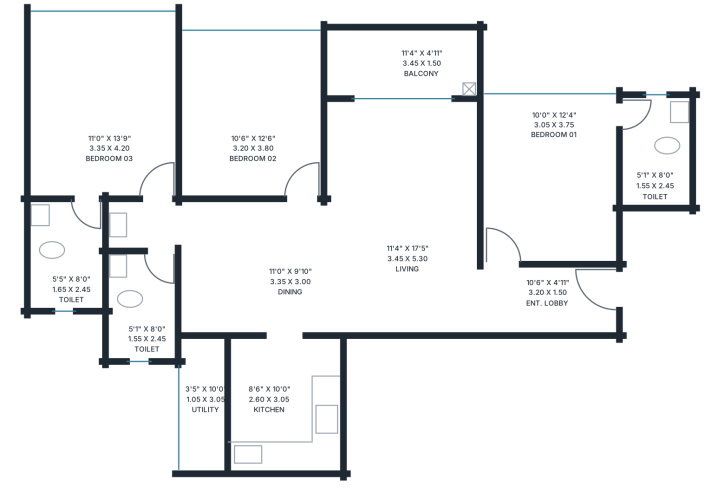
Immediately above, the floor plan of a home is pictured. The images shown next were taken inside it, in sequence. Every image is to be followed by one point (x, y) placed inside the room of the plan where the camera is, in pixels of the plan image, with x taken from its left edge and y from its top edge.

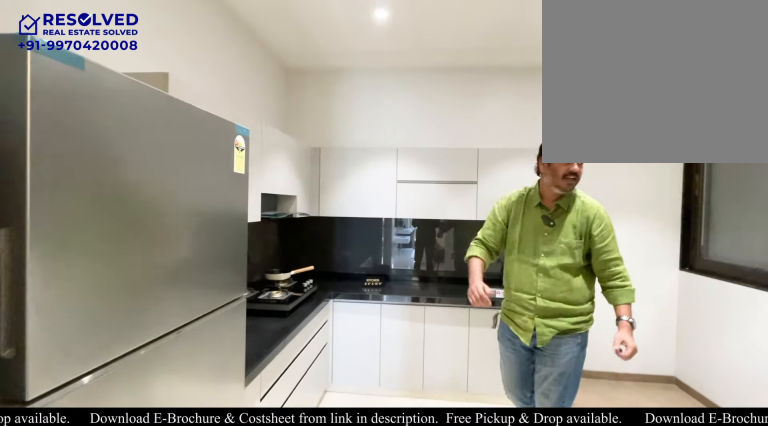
(284, 403)
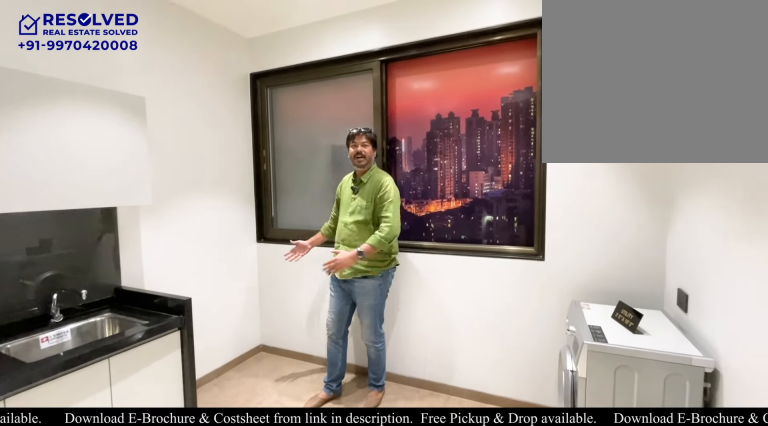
(203, 403)
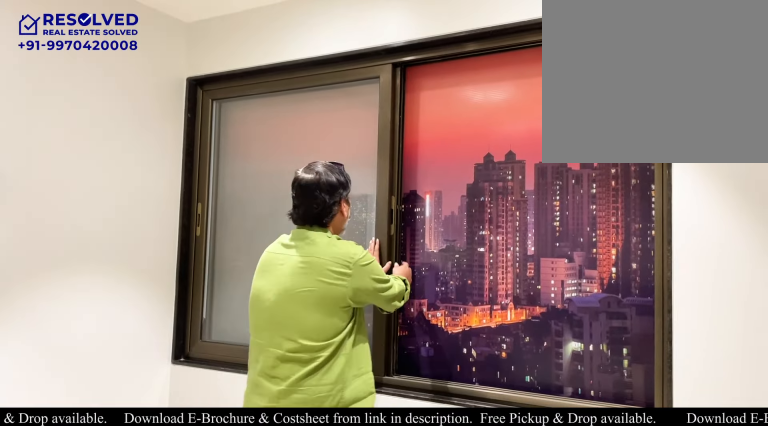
(203, 403)
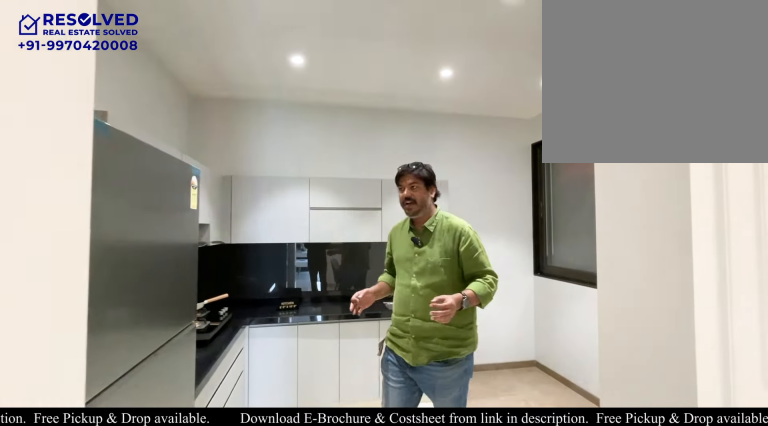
(284, 403)
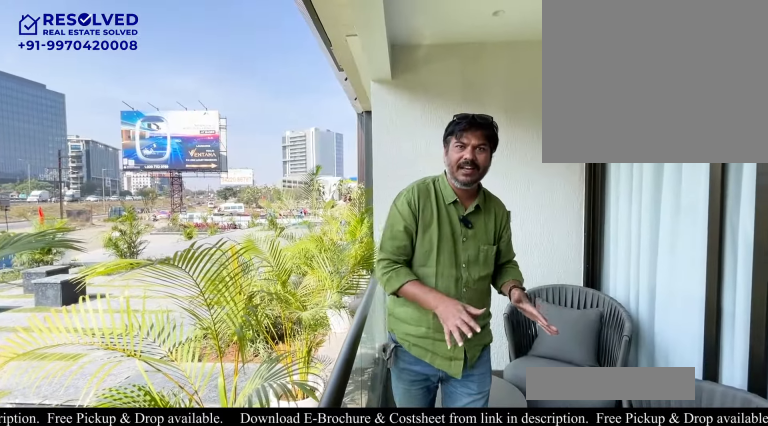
(401, 62)
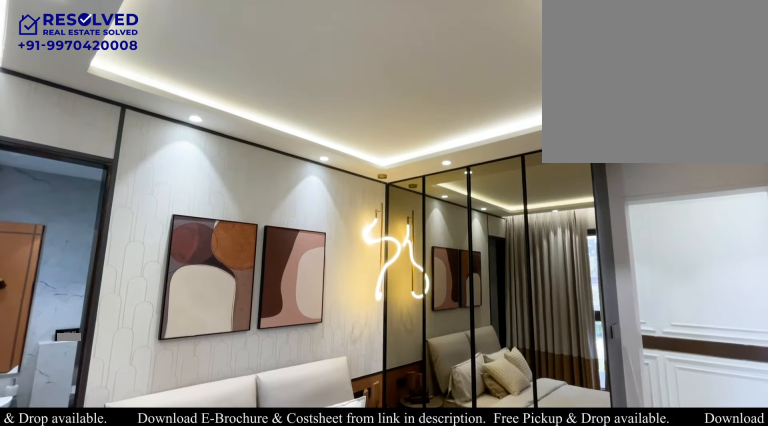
(550, 178)
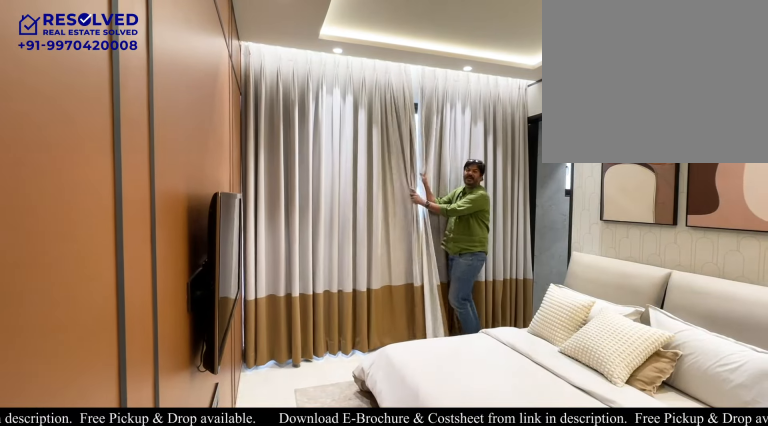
(550, 178)
